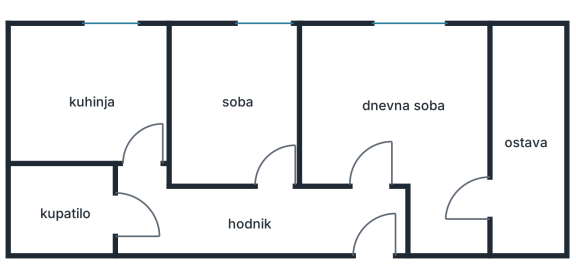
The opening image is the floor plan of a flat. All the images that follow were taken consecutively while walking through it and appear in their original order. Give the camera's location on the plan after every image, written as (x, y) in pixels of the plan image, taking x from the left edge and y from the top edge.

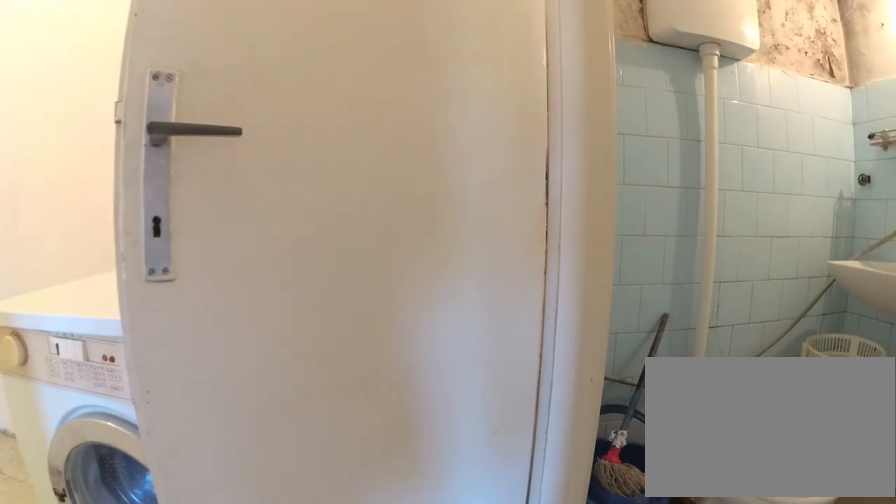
(138, 181)
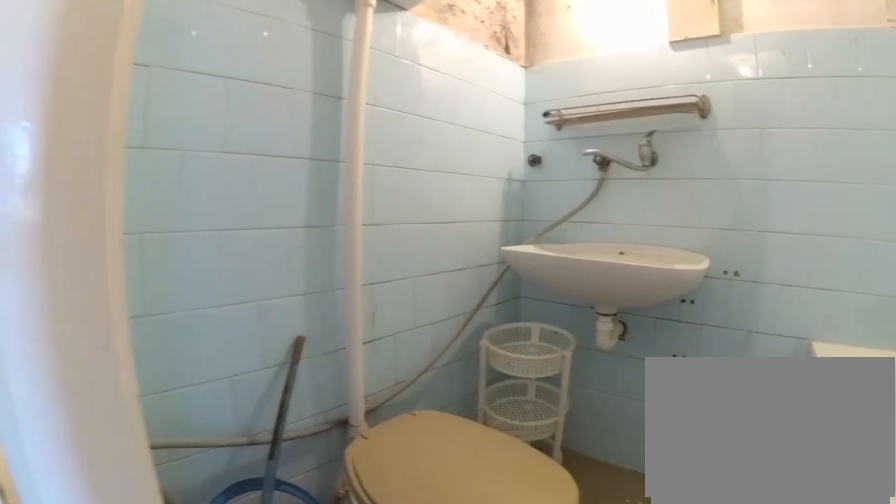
(125, 194)
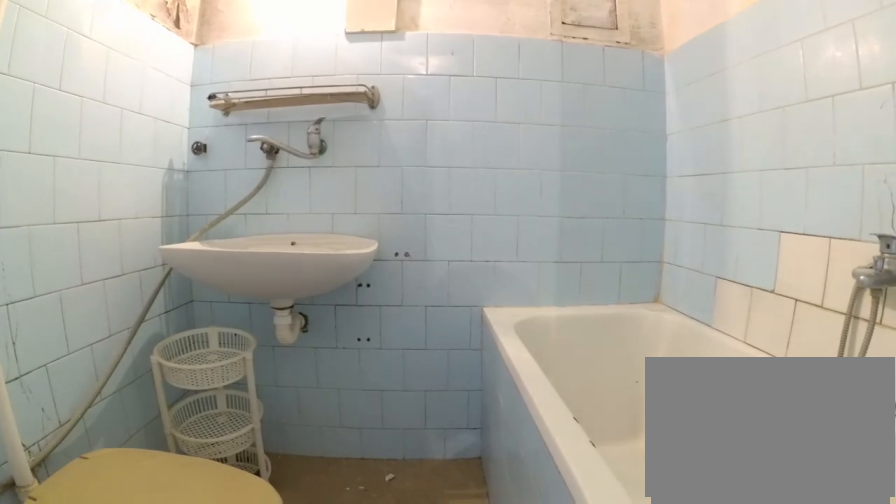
(110, 204)
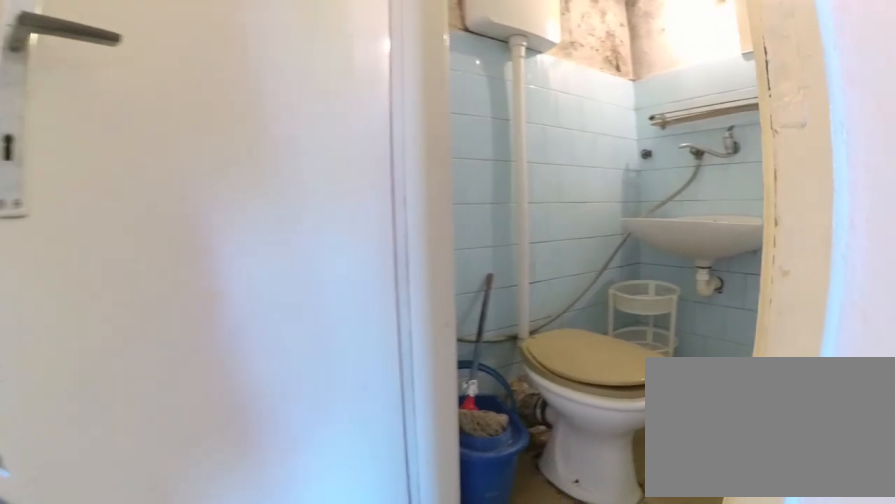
(135, 192)
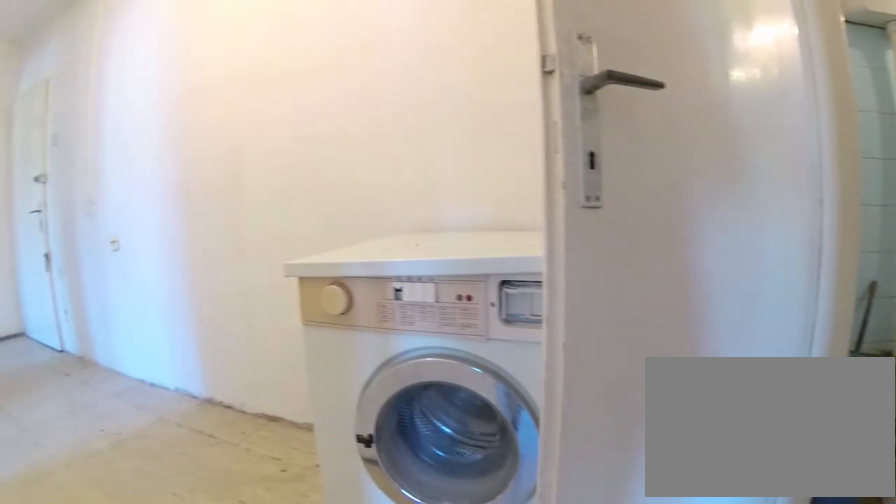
(140, 194)
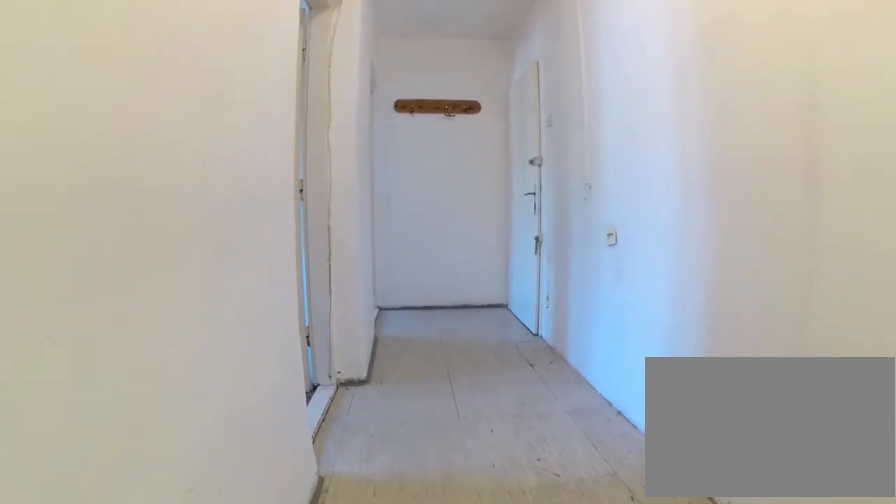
(158, 221)
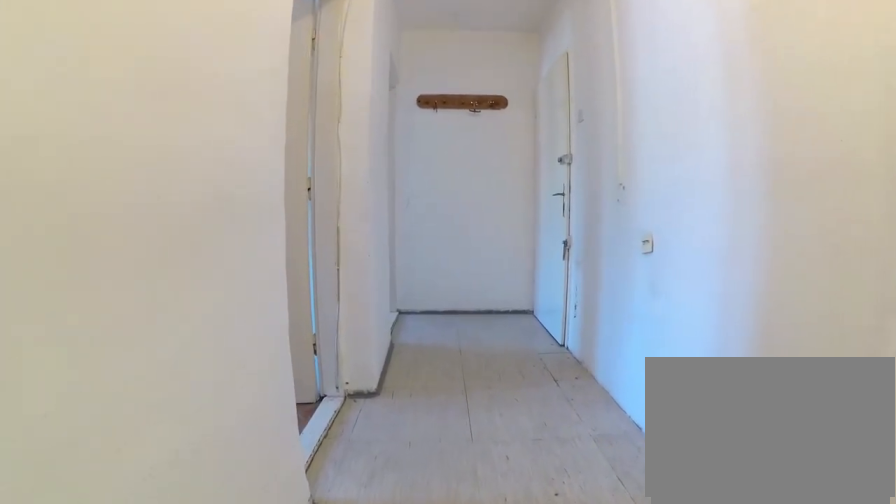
(176, 221)
